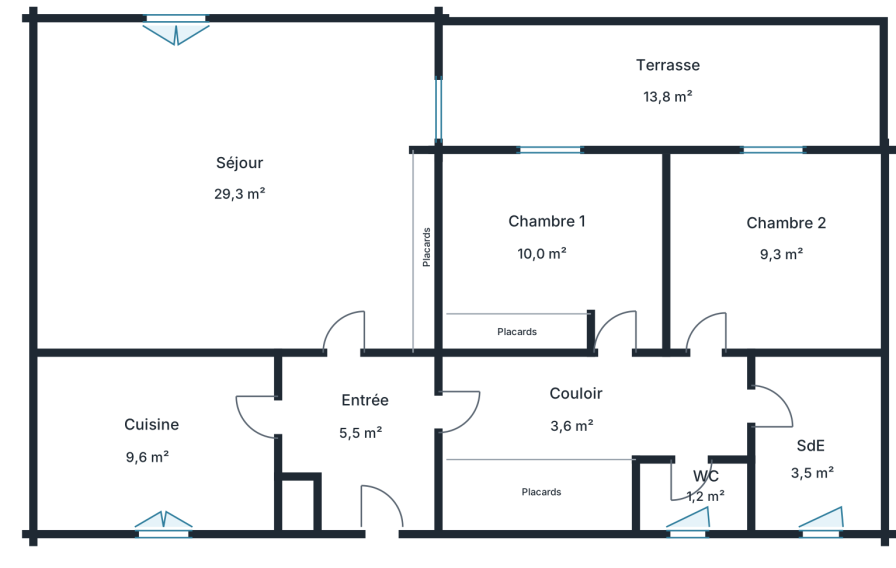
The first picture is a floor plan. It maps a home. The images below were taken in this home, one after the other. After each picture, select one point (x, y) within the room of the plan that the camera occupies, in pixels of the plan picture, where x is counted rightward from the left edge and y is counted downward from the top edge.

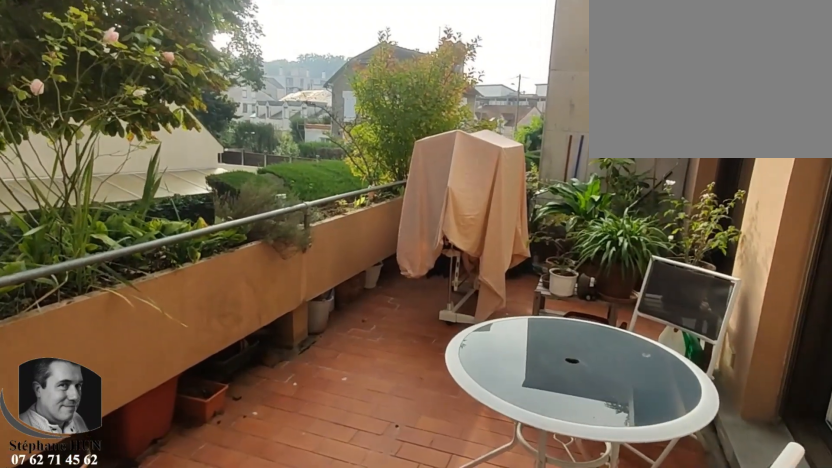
(665, 78)
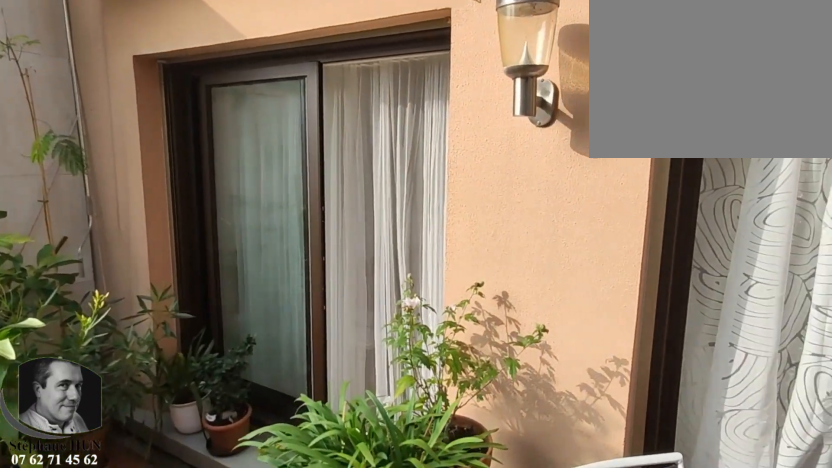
(665, 78)
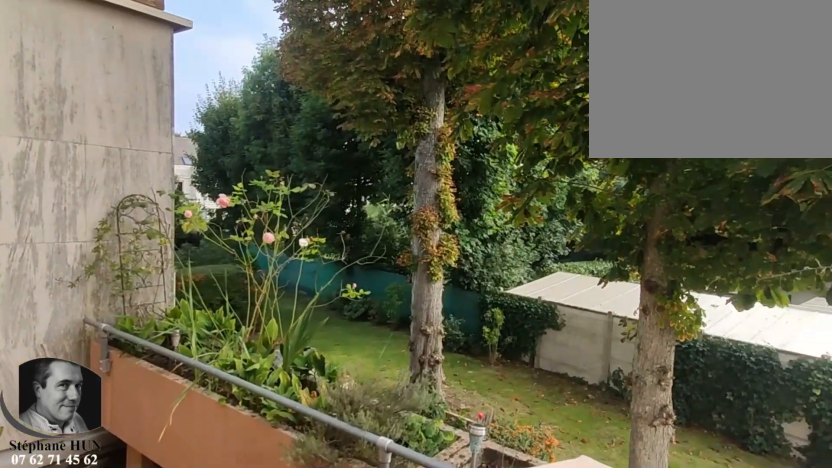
(665, 78)
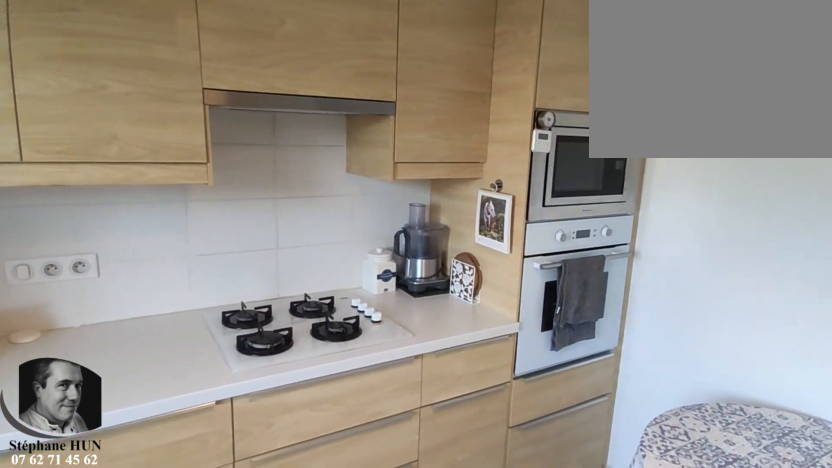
(155, 442)
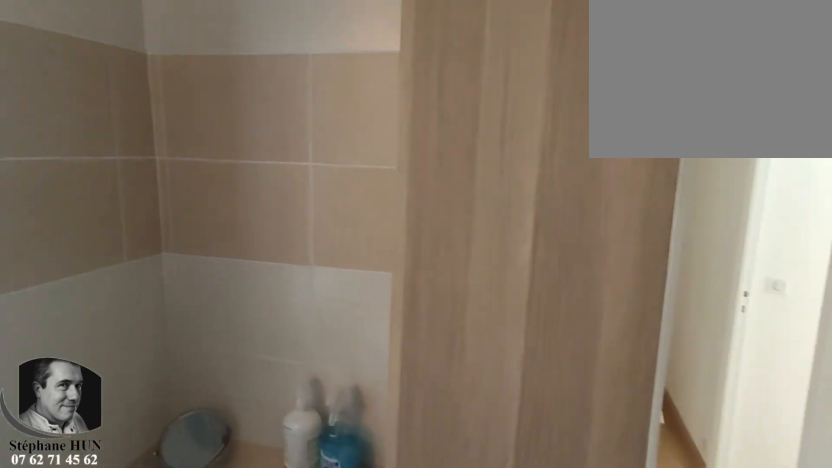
(815, 442)
